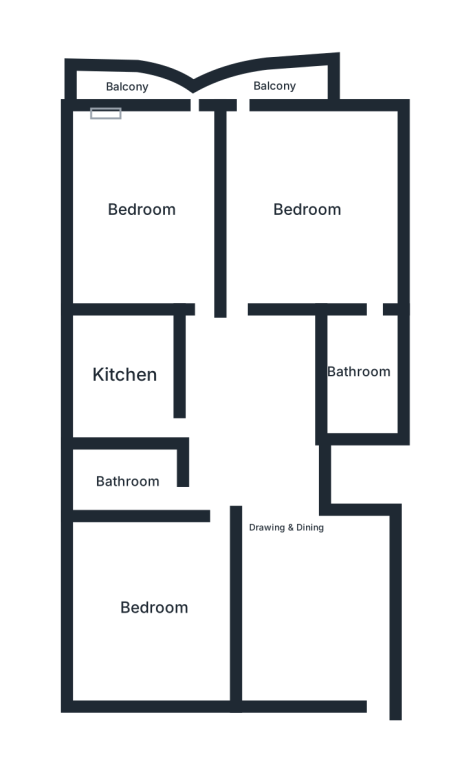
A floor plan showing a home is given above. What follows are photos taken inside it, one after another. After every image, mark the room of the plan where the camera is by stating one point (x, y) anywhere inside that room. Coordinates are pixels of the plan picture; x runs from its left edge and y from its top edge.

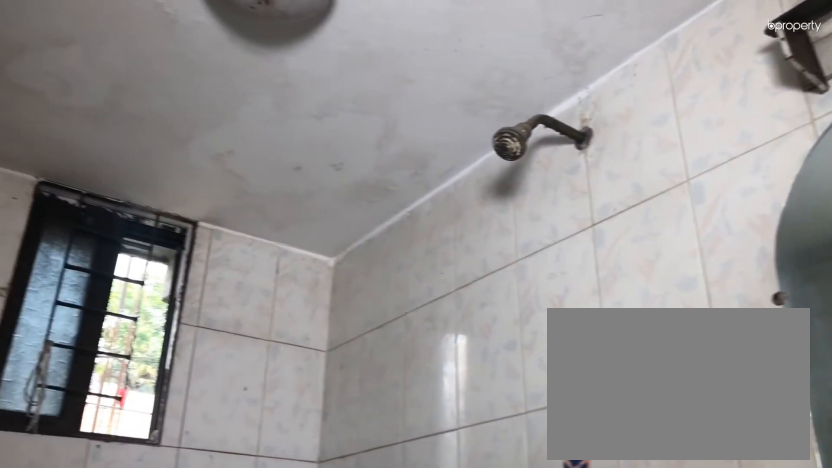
(128, 478)
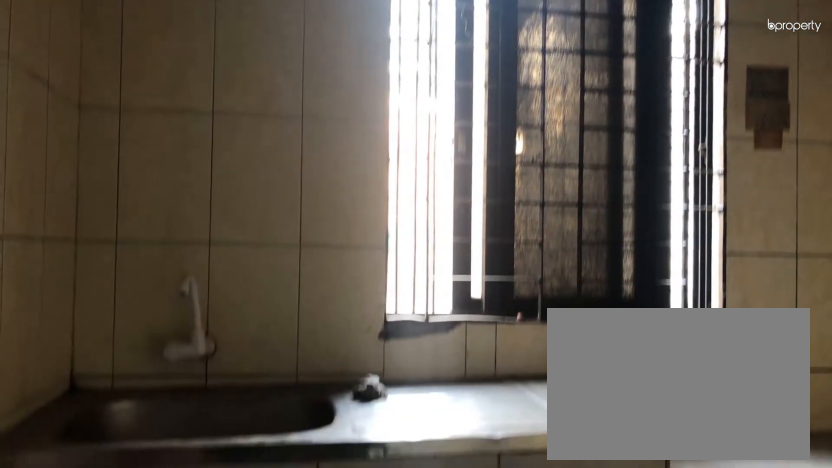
(125, 373)
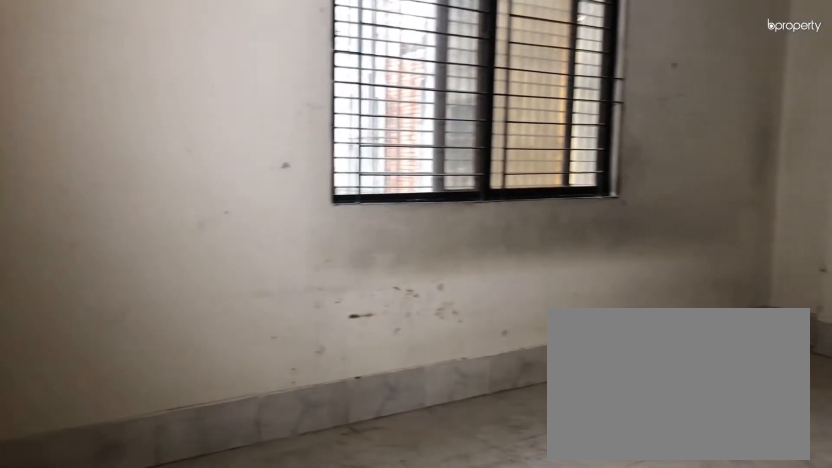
(142, 207)
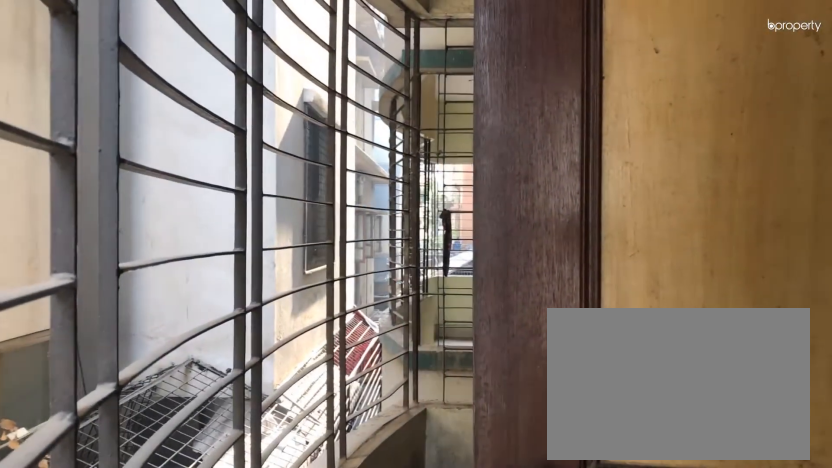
(125, 89)
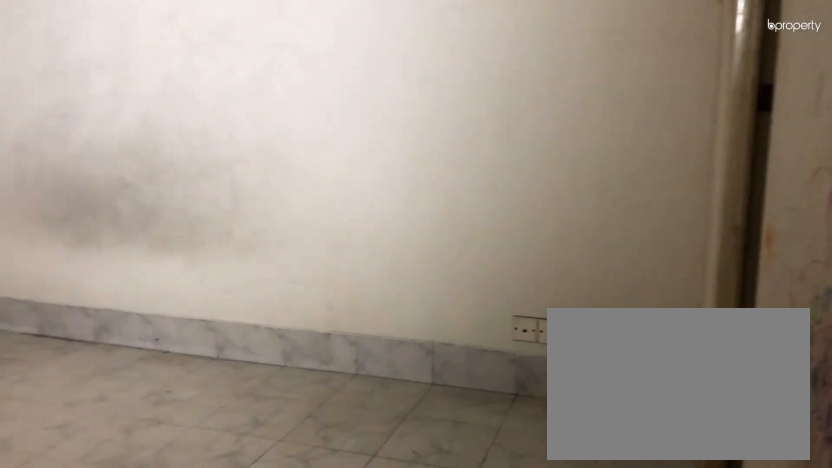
(311, 206)
